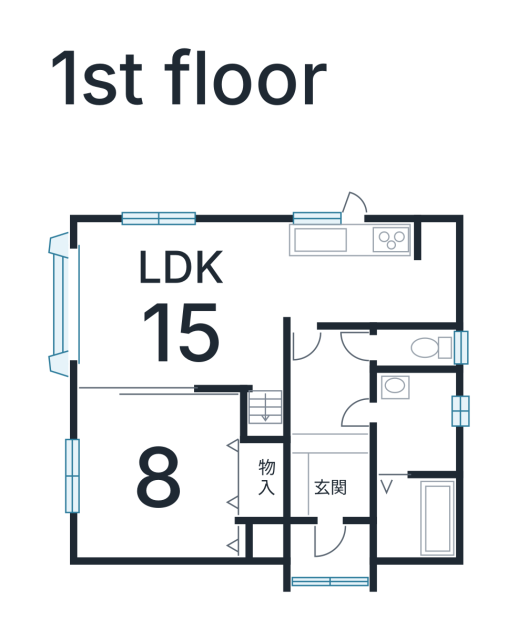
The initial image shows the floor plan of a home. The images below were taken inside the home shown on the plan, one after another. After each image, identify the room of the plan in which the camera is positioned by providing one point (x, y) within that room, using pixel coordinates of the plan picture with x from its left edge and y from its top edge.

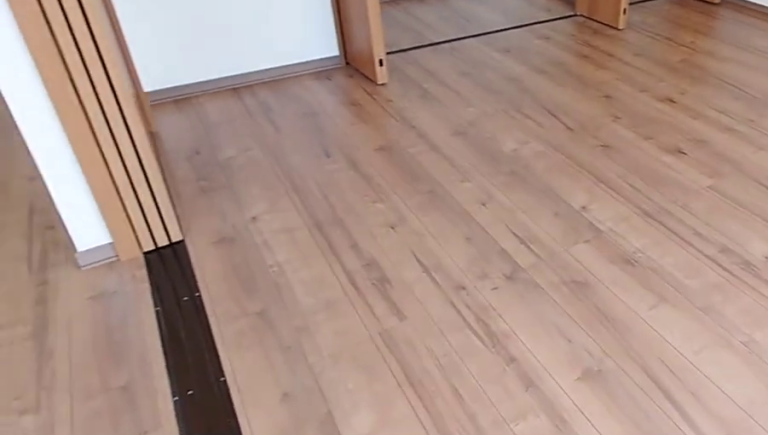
(157, 475)
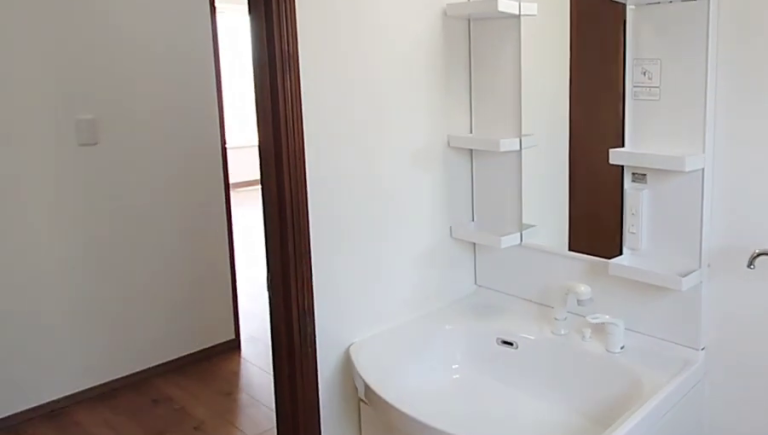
(414, 415)
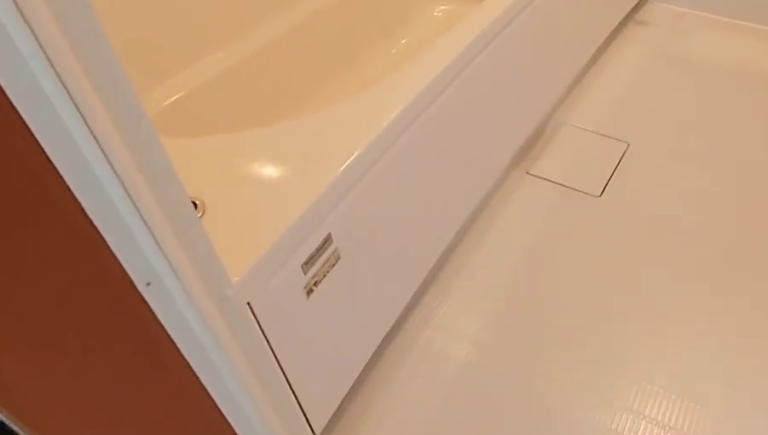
(416, 522)
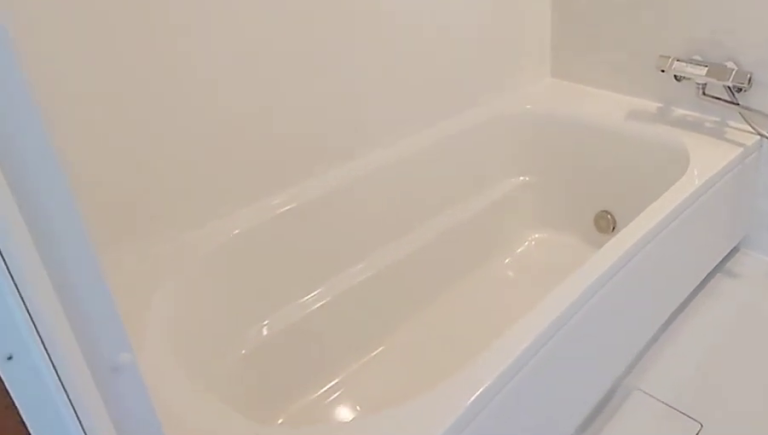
(416, 522)
